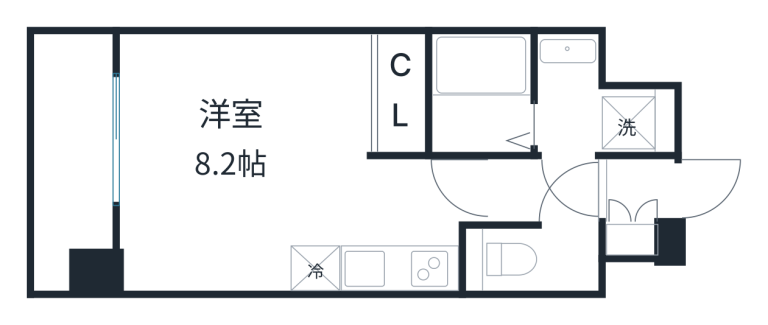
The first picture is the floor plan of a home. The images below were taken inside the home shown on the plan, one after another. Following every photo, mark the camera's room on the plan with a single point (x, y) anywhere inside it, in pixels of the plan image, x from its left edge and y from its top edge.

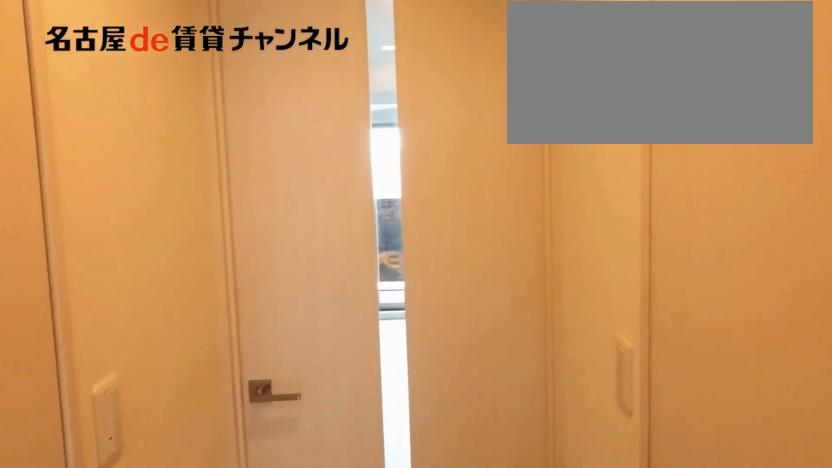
(585, 191)
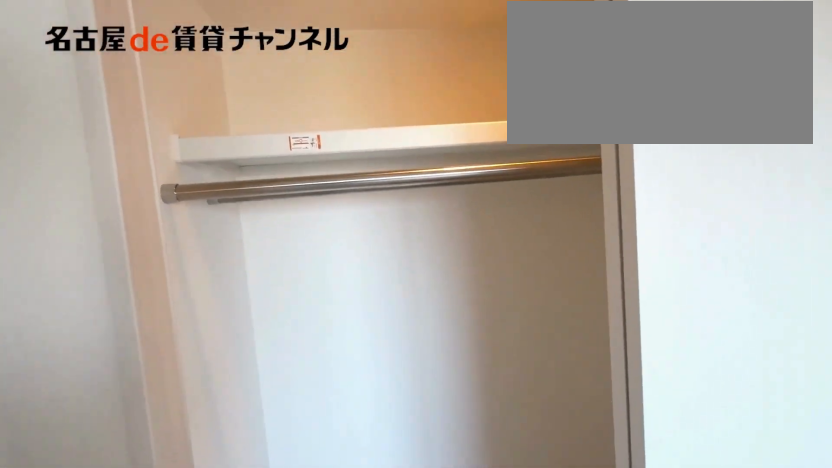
(402, 93)
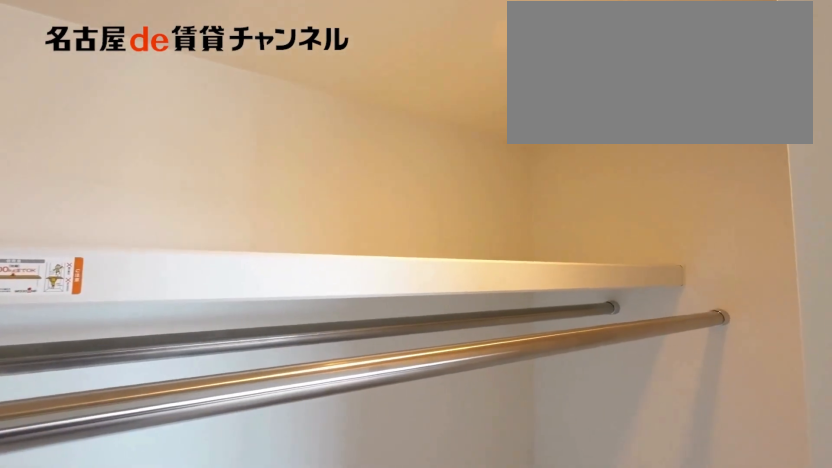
(402, 93)
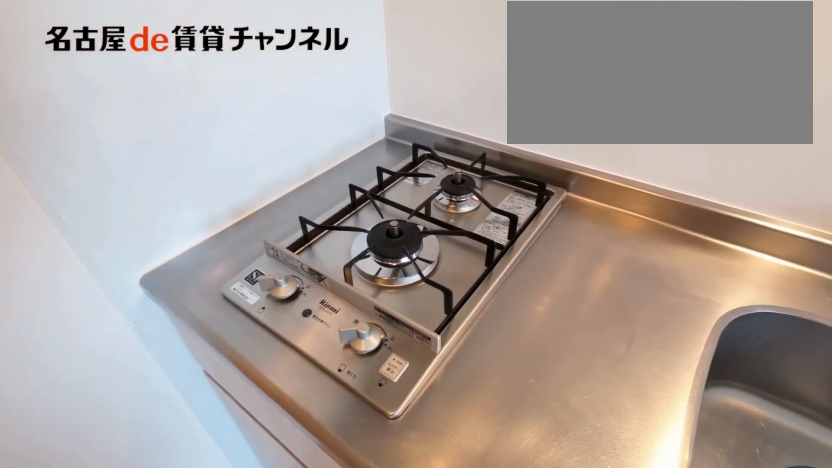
(400, 268)
